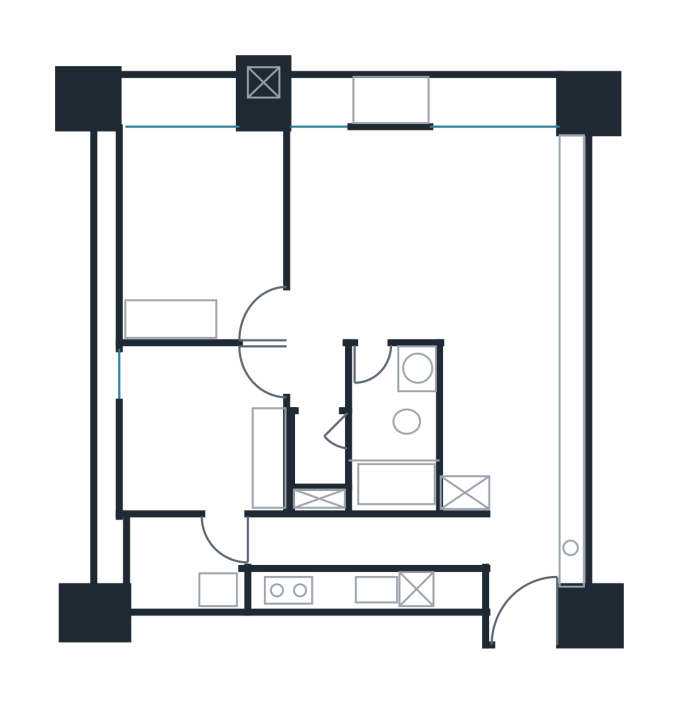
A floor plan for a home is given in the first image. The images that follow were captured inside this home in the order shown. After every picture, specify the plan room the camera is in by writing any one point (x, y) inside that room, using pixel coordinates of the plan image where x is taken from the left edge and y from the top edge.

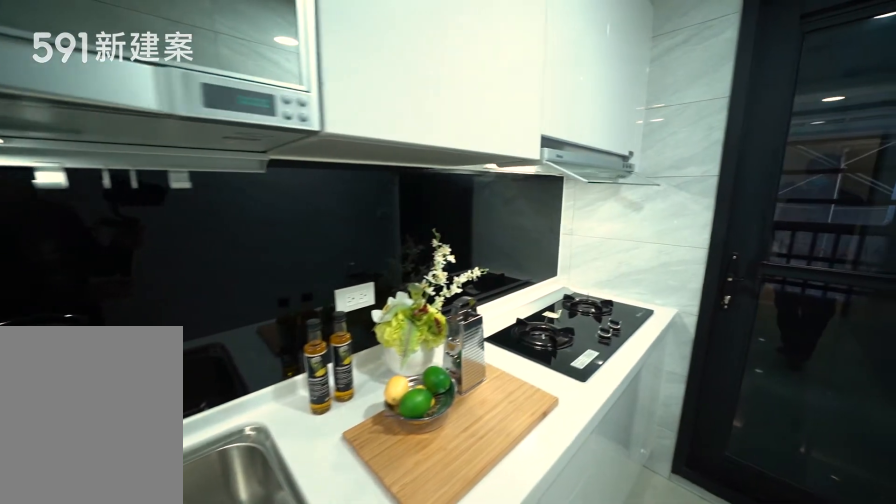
(360, 556)
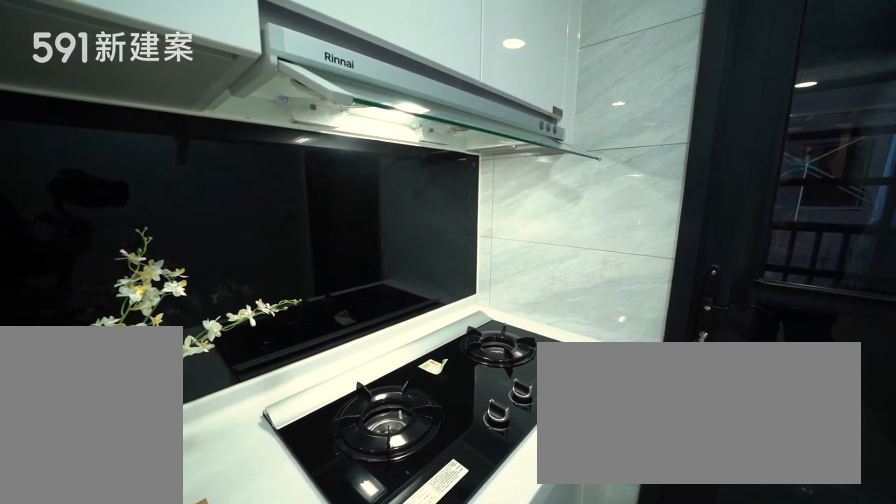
(360, 556)
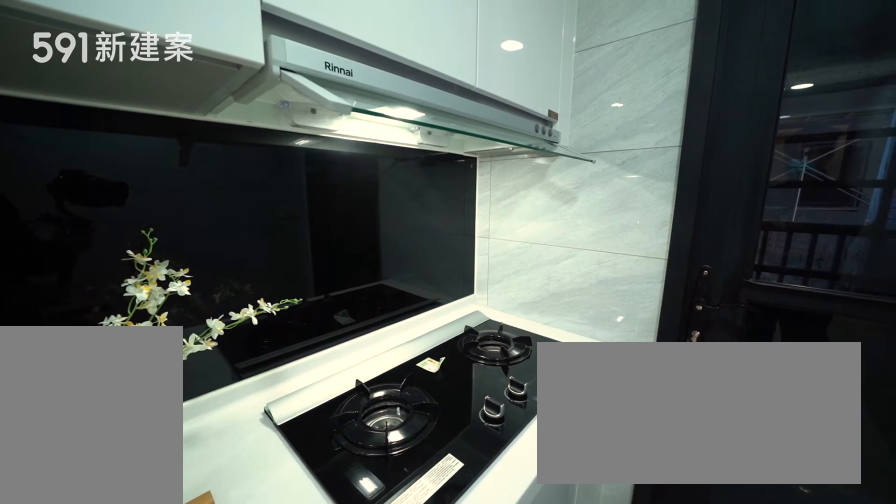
(360, 556)
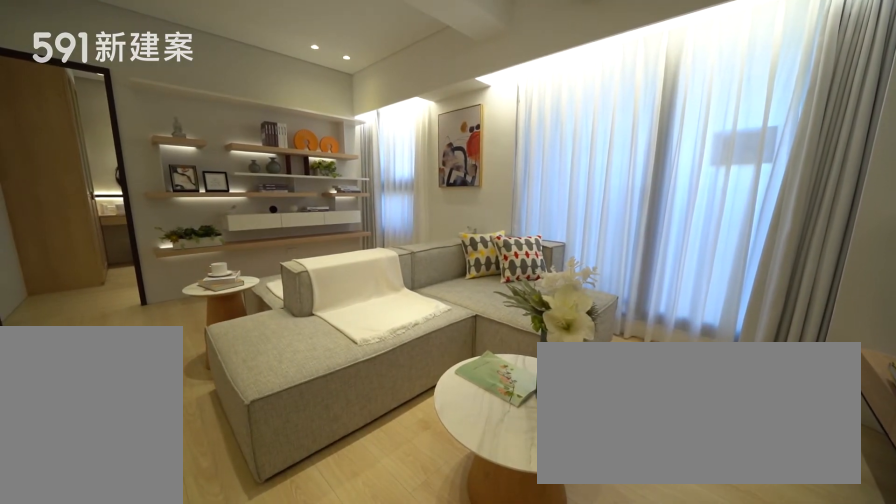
(493, 205)
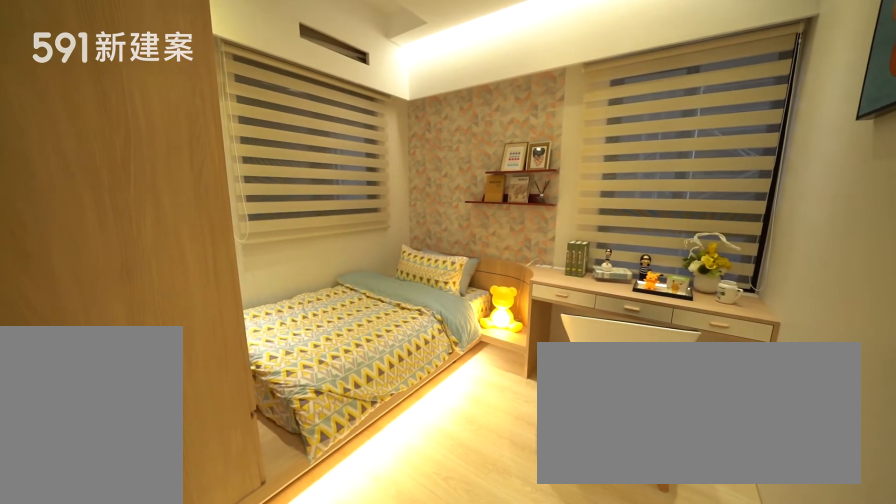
(206, 429)
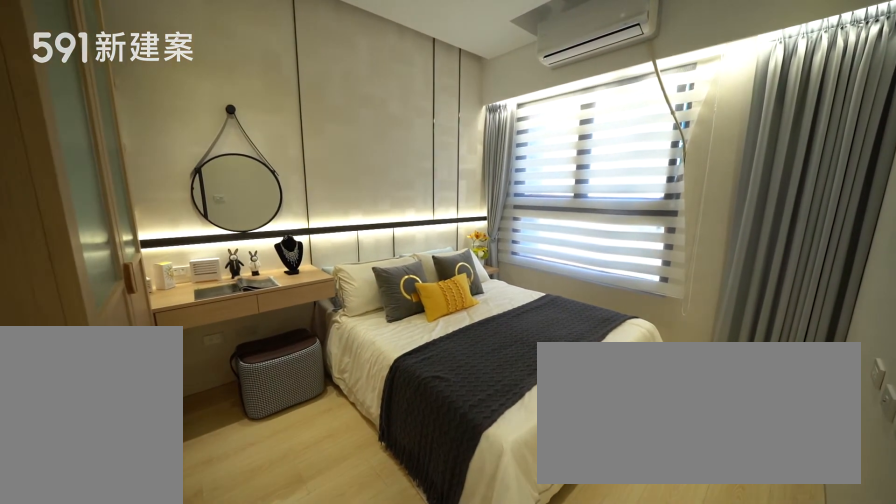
(202, 225)
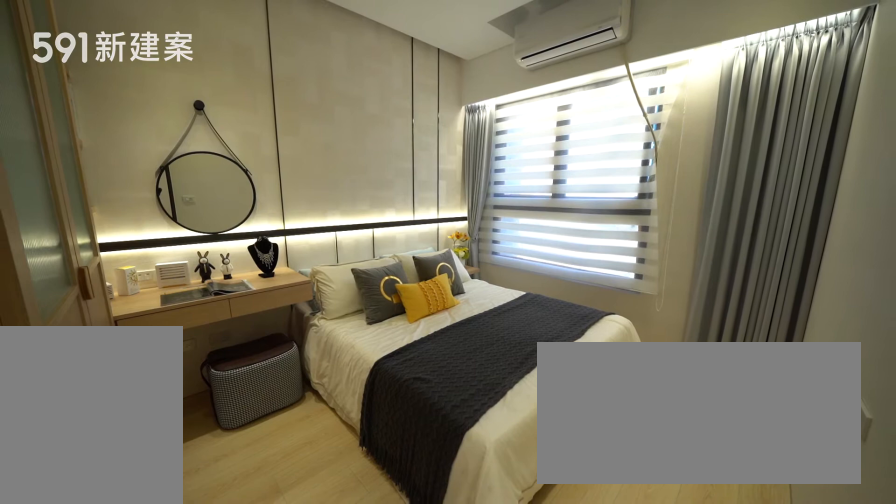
(202, 225)
